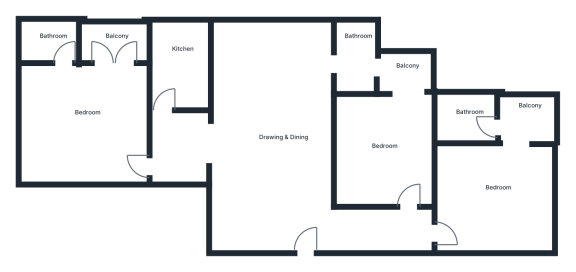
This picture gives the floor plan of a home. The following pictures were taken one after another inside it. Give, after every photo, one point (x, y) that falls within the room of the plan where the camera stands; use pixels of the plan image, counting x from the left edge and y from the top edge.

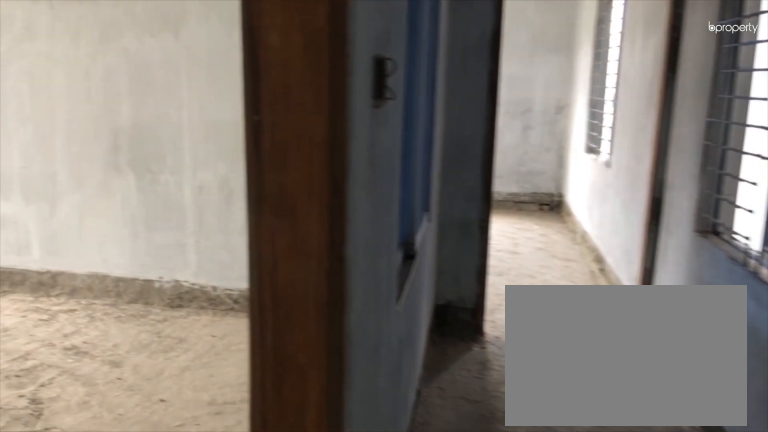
(397, 196)
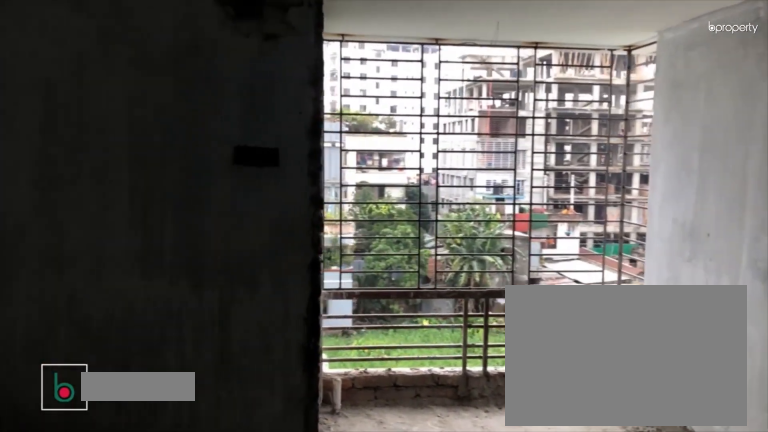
(374, 148)
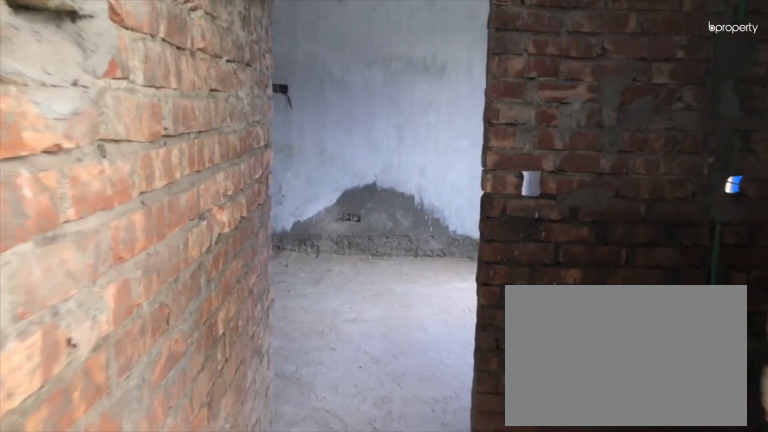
(361, 64)
